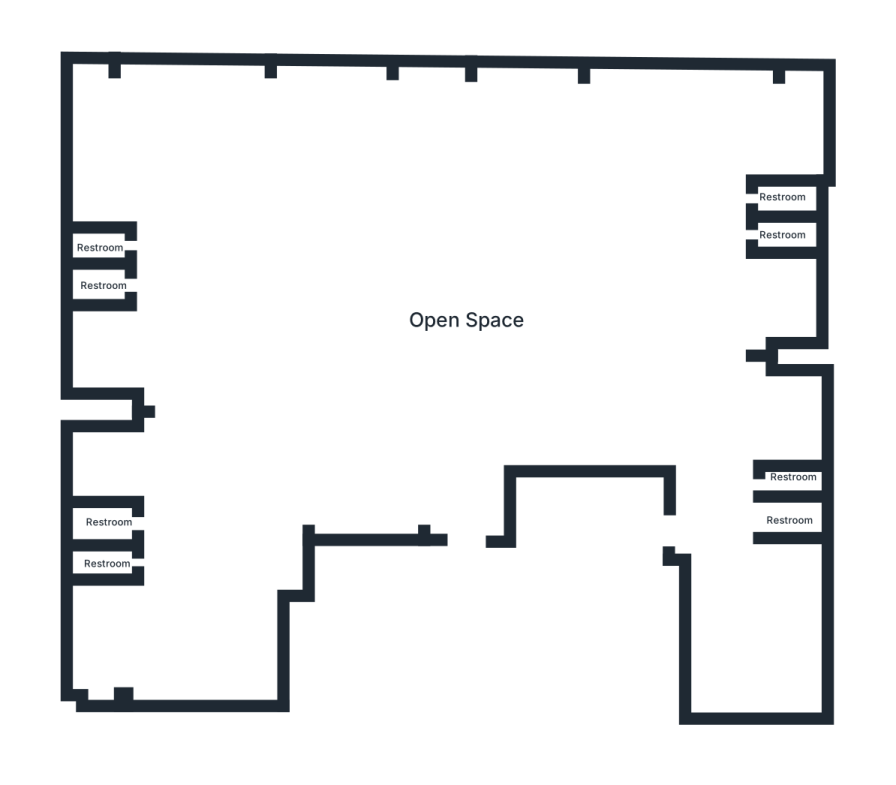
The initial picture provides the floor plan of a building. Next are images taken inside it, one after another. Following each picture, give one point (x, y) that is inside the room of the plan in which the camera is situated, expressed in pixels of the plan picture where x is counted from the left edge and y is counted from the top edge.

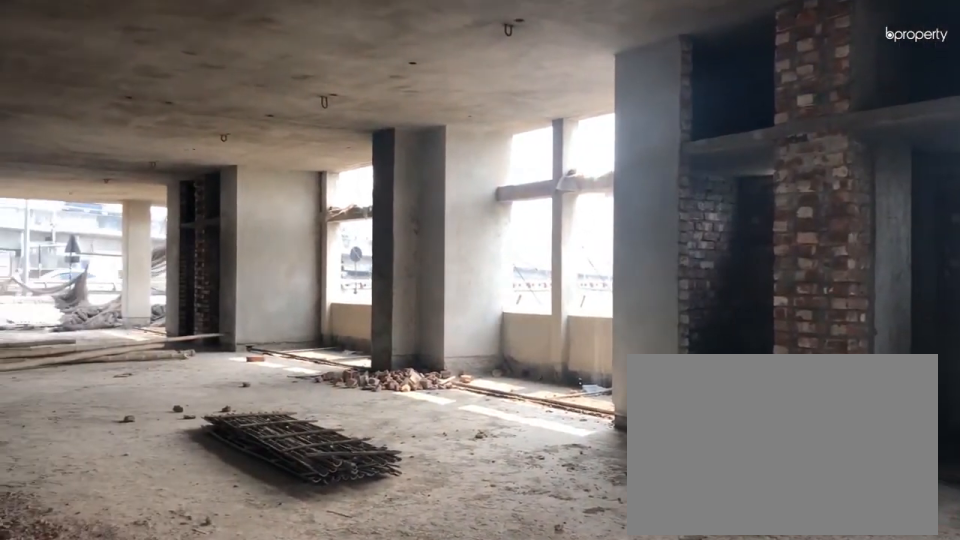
(450, 326)
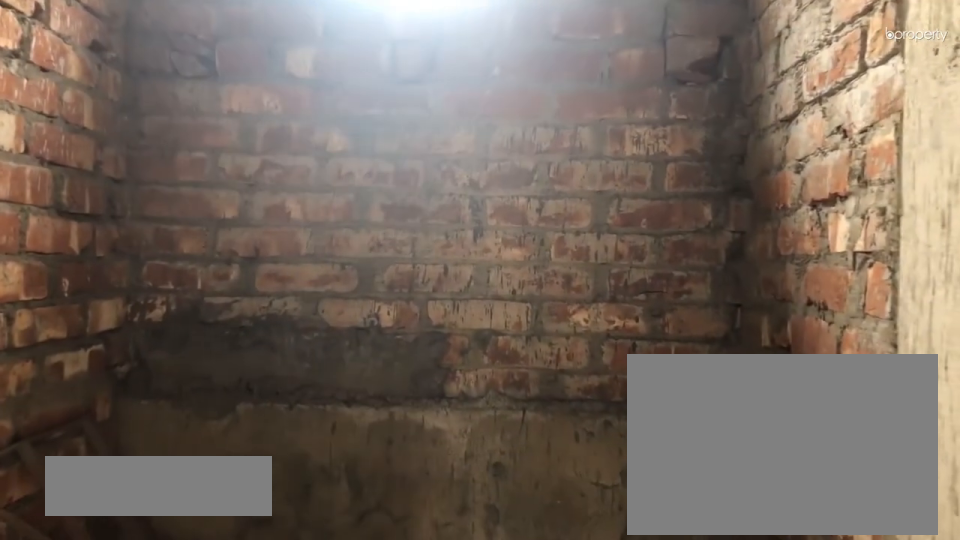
(746, 239)
